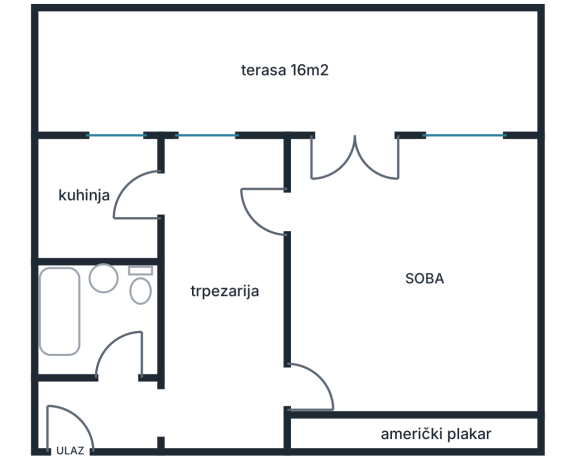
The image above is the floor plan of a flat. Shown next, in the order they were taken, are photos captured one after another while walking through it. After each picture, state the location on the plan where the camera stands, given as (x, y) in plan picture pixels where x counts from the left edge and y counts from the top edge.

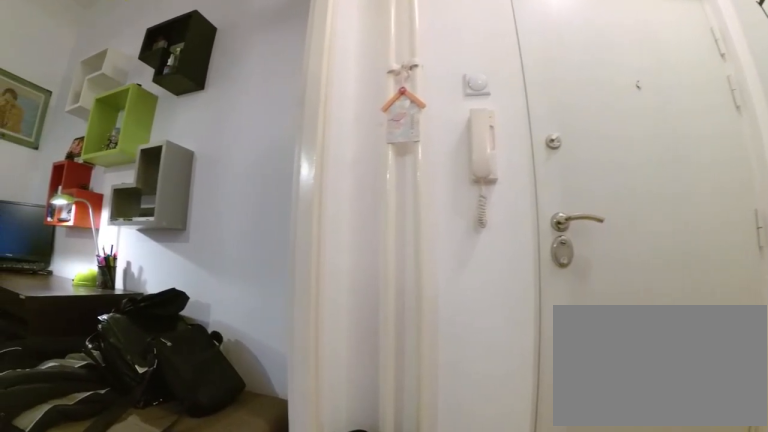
(128, 369)
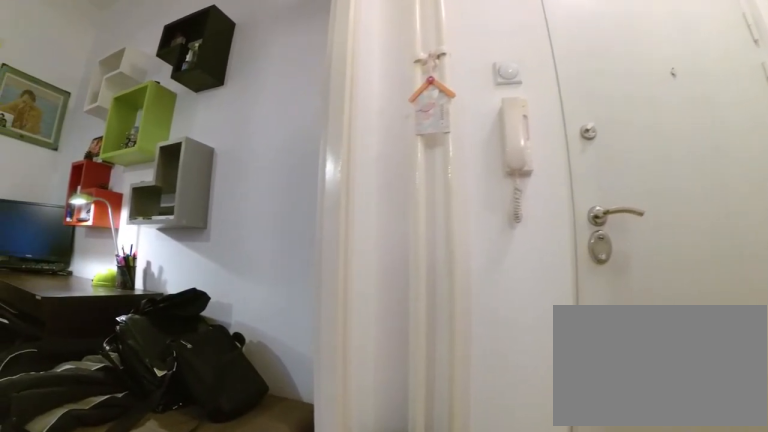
(129, 374)
